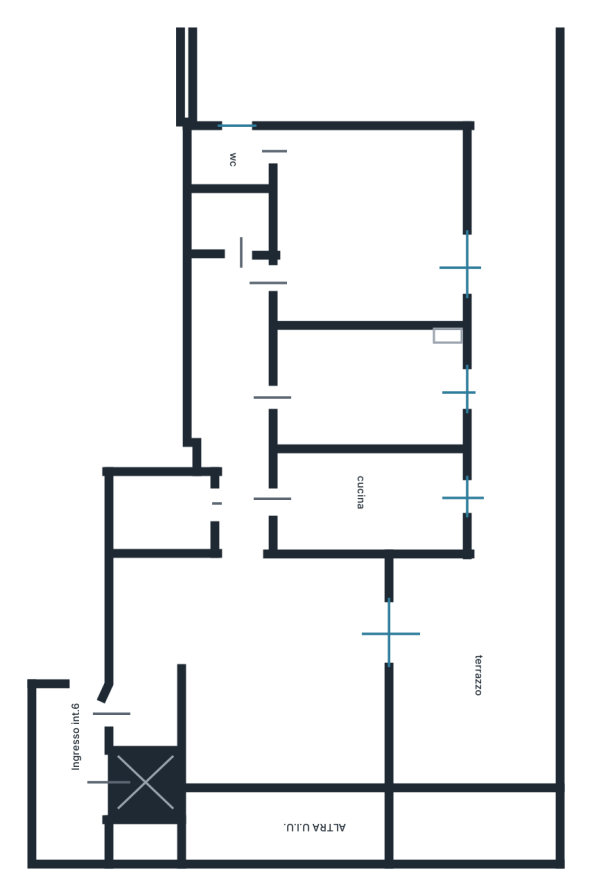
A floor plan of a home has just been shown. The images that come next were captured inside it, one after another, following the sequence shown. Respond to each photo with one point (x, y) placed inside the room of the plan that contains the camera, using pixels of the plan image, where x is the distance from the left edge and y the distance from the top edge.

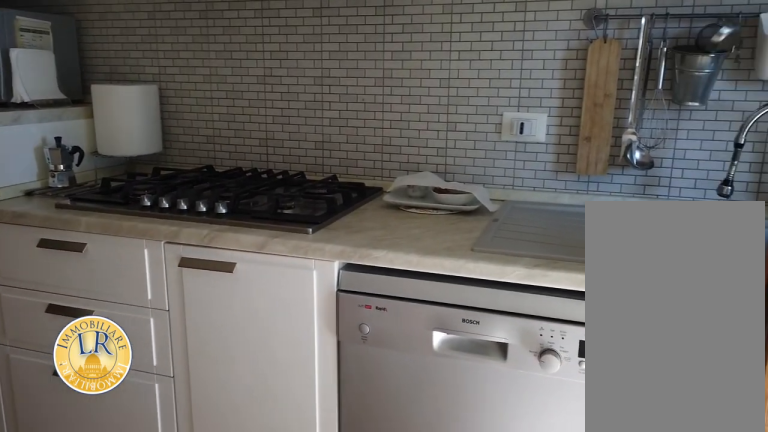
(368, 496)
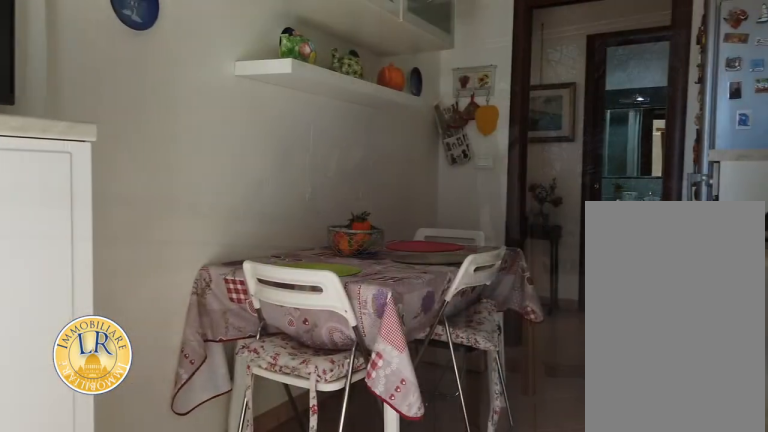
(368, 496)
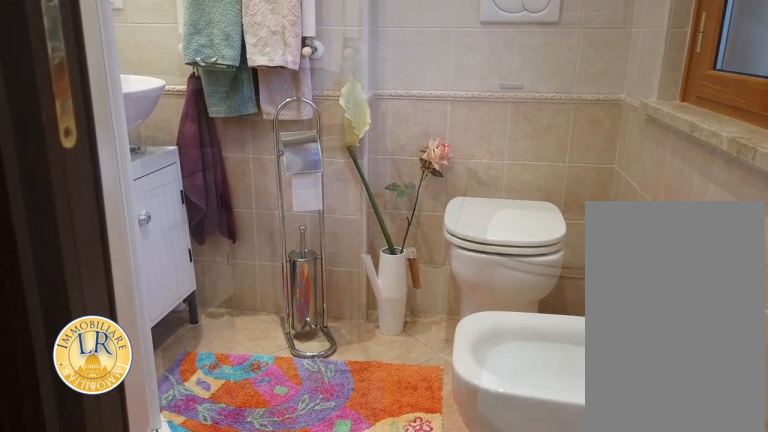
(226, 154)
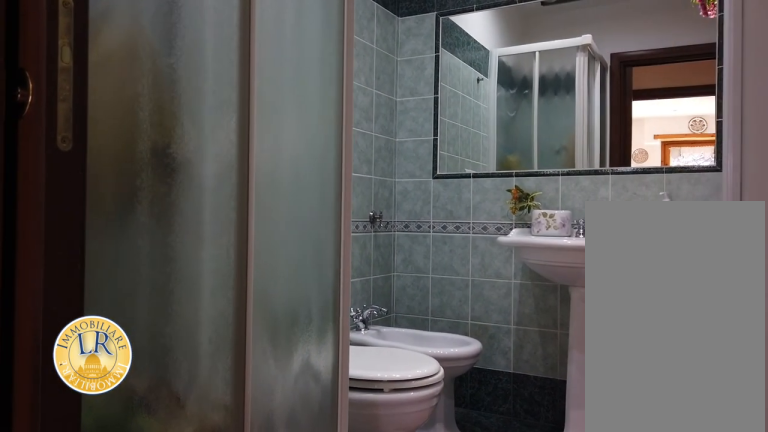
(157, 510)
